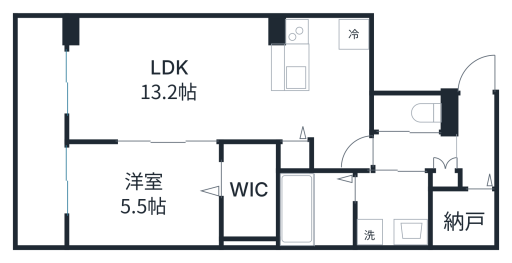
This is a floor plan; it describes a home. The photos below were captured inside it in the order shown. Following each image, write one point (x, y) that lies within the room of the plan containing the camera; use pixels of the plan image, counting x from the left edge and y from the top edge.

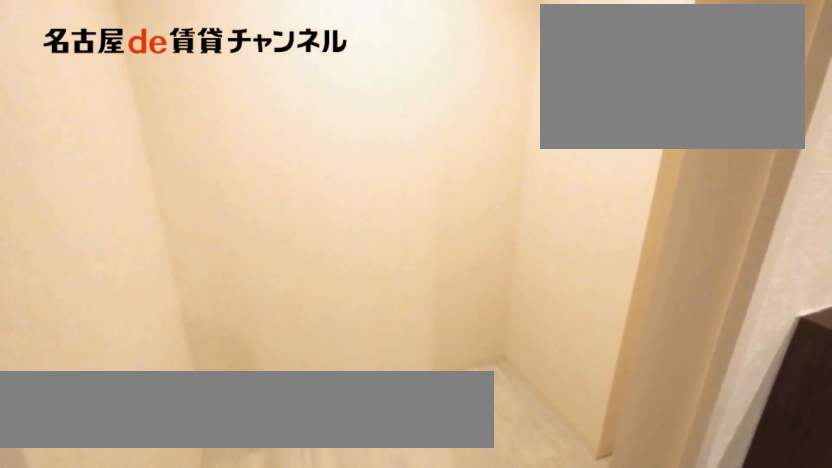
(462, 217)
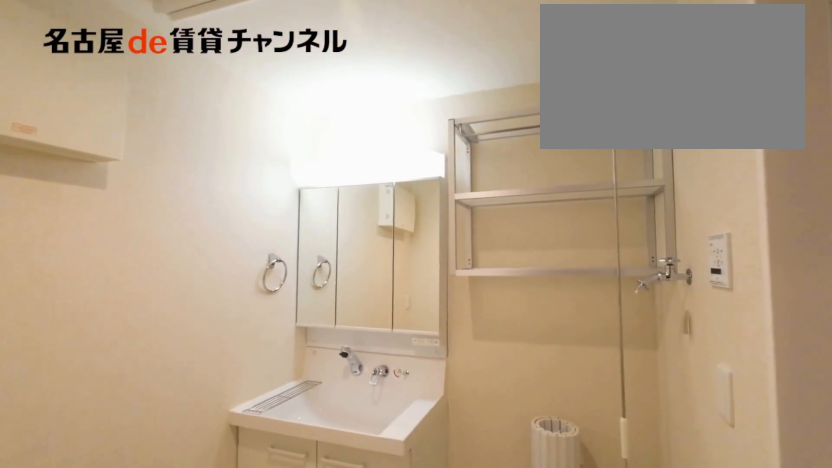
(391, 207)
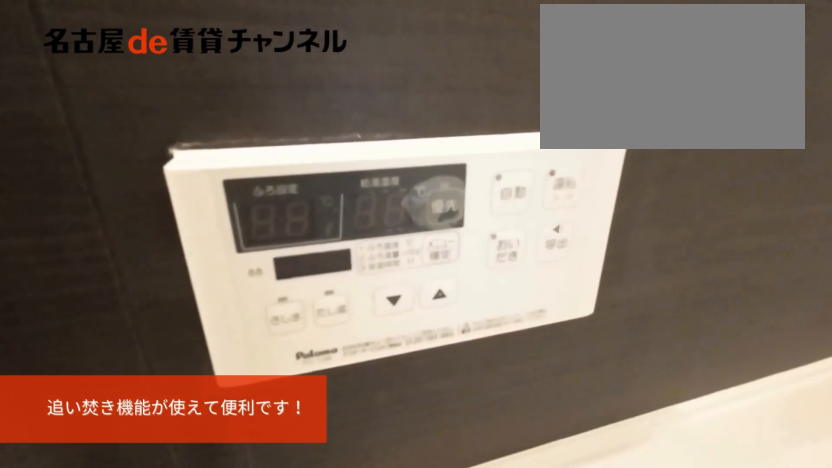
(315, 208)
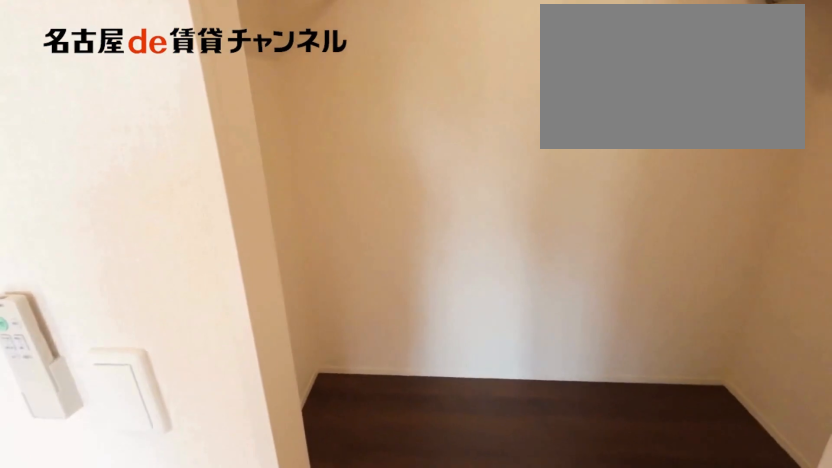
(247, 192)
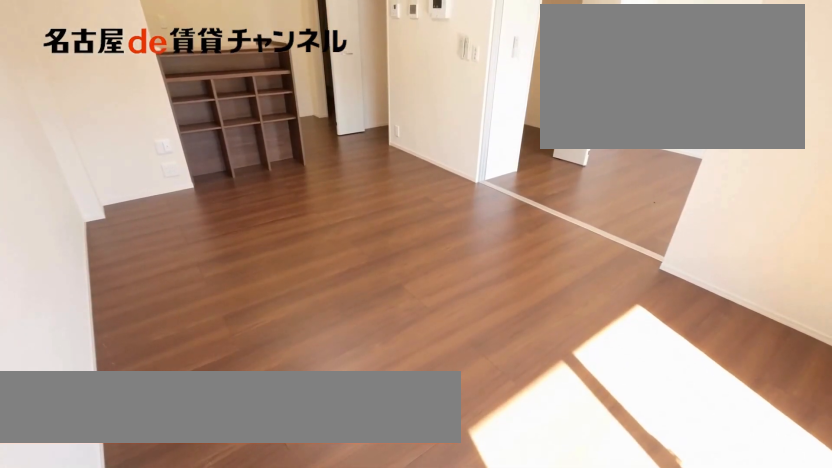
(194, 85)
